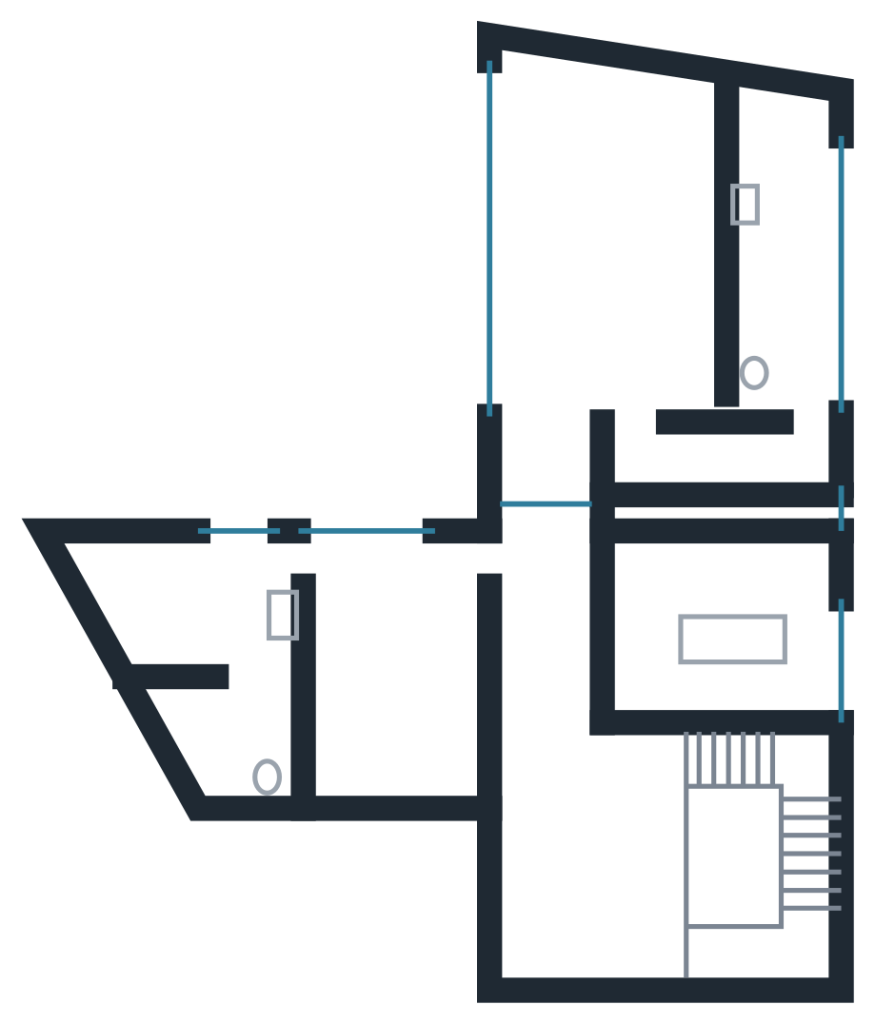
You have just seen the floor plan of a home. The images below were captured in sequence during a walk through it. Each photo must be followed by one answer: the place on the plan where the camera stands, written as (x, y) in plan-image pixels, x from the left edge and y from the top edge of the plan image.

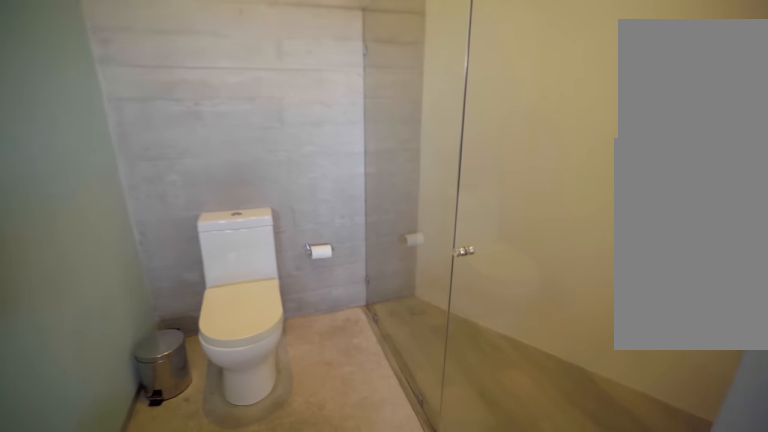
(218, 593)
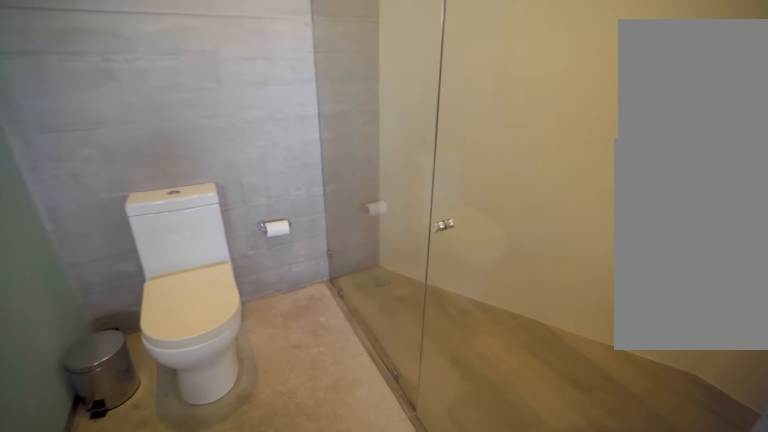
(214, 606)
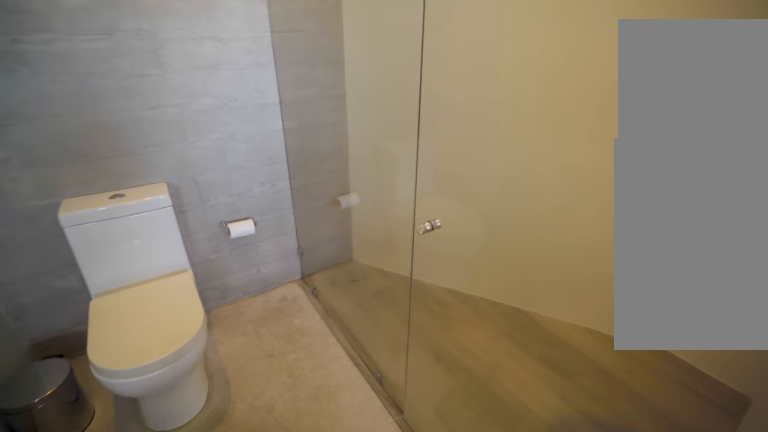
(215, 620)
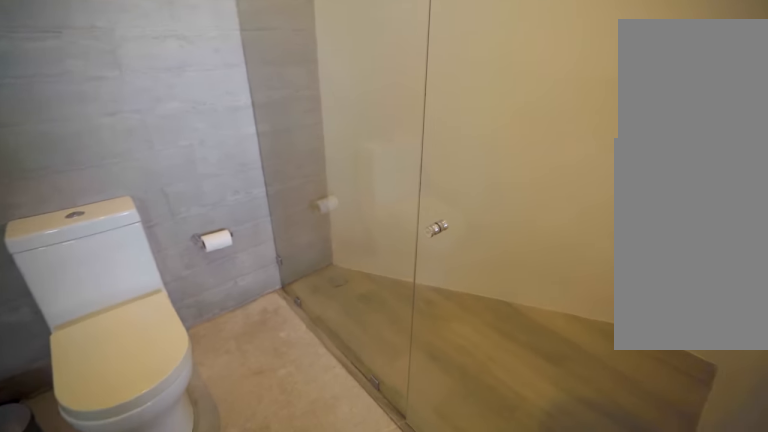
(218, 633)
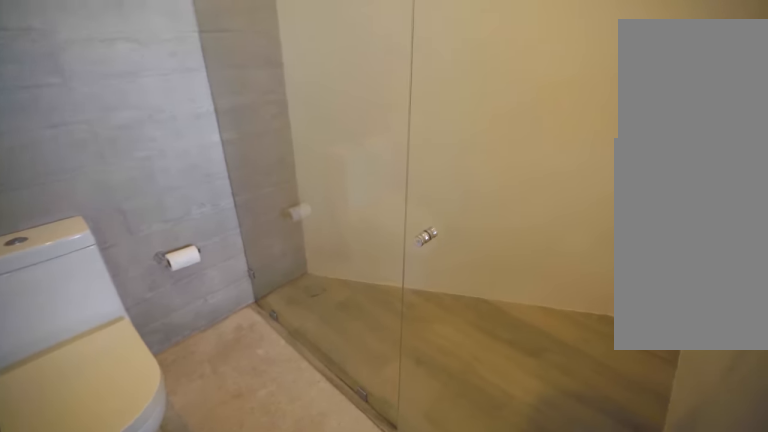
(236, 650)
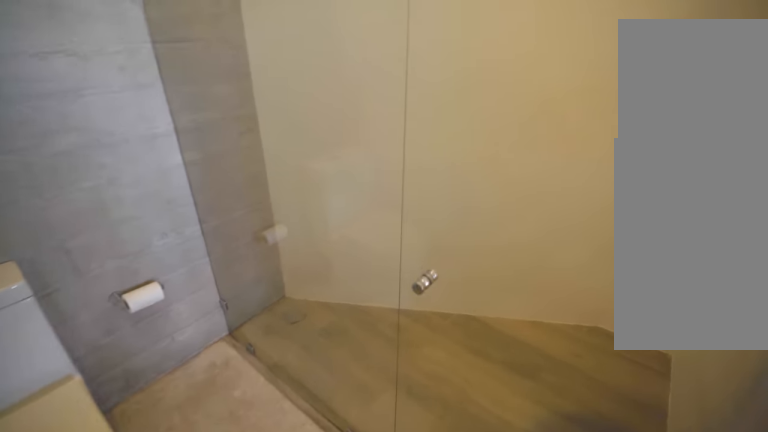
(245, 657)
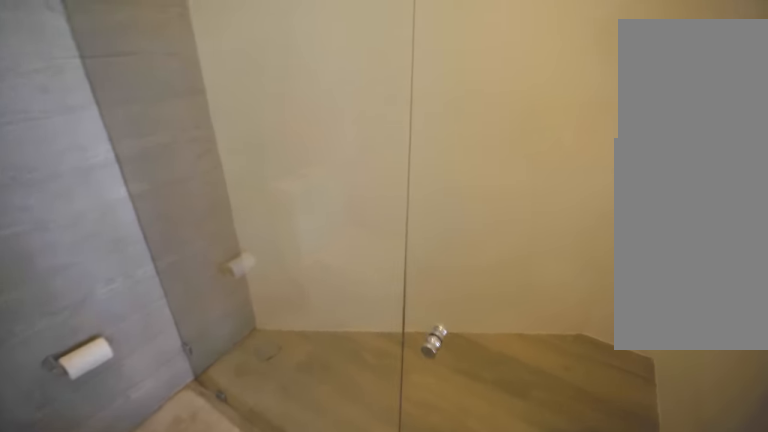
(249, 673)
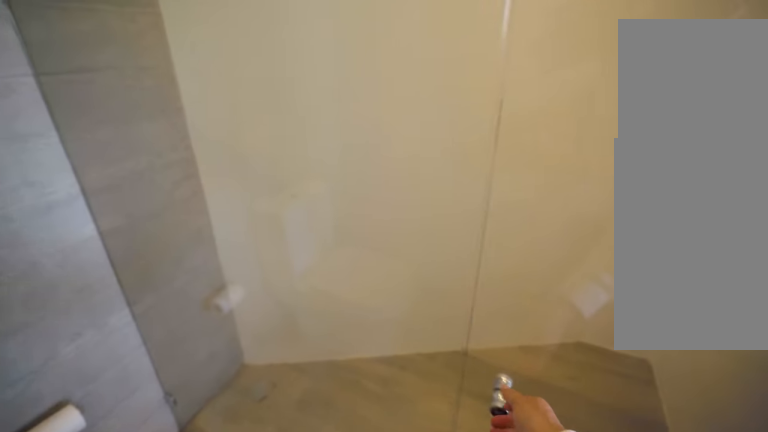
(252, 677)
